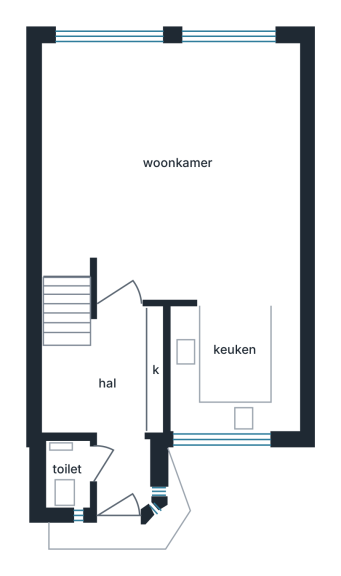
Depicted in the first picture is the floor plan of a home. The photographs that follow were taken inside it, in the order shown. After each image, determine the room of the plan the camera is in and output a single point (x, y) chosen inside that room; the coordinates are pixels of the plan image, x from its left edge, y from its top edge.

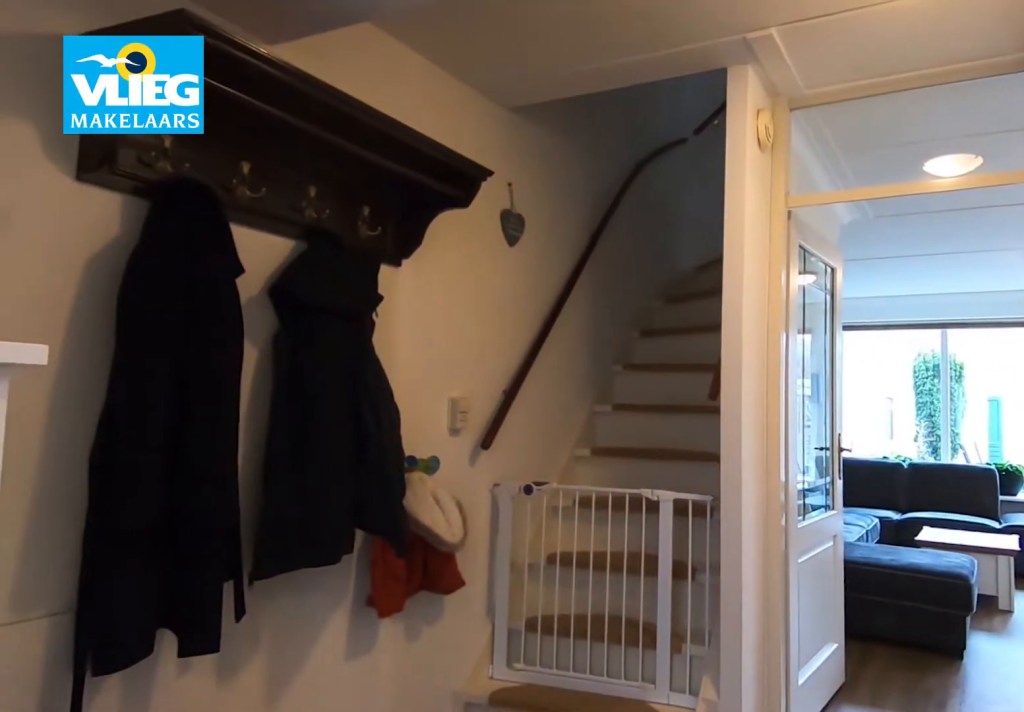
(104, 403)
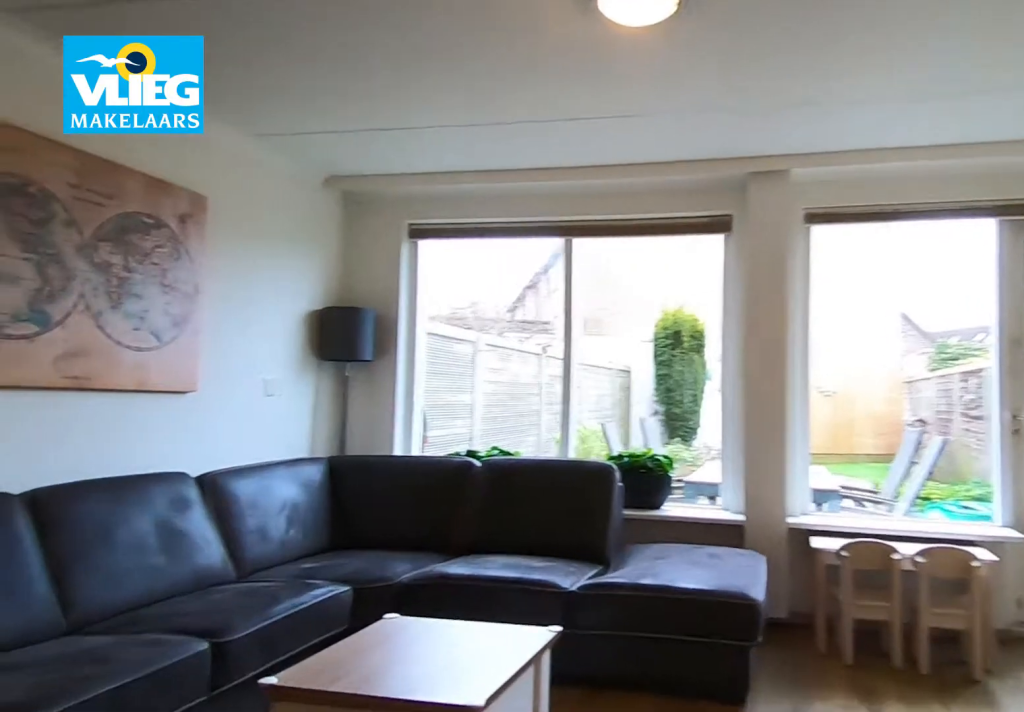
(166, 116)
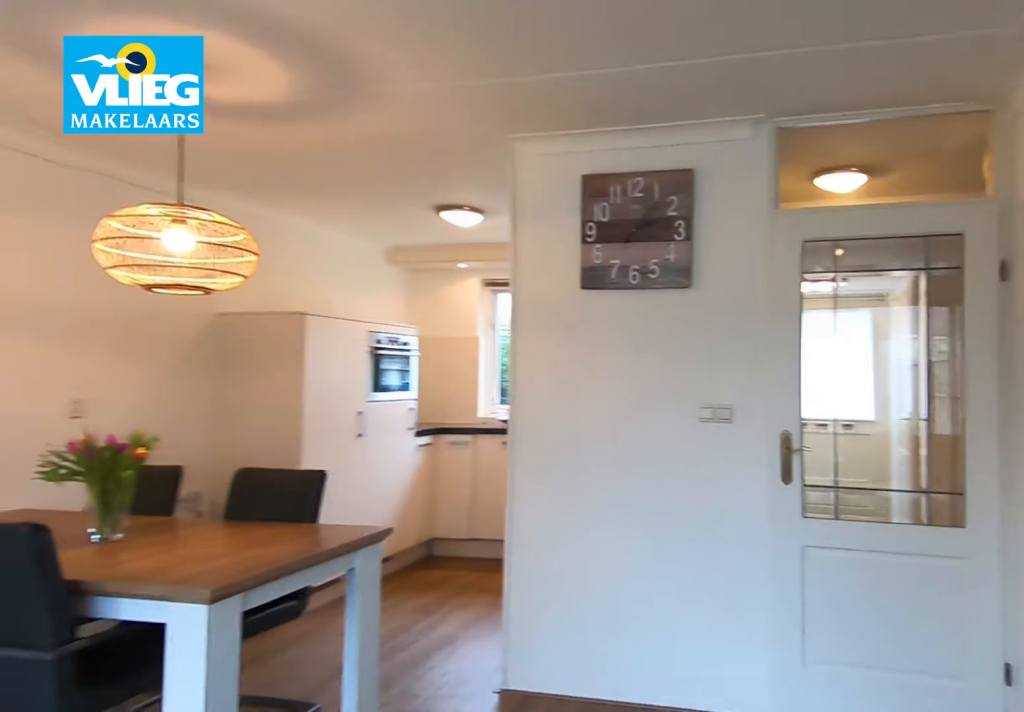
(166, 116)
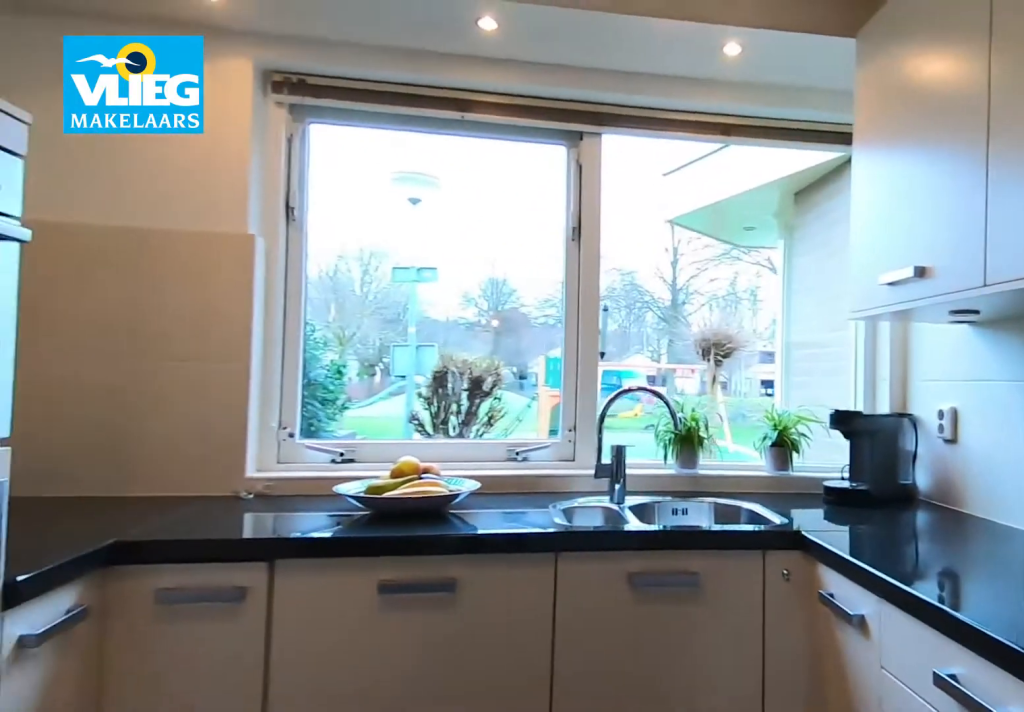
(236, 367)
